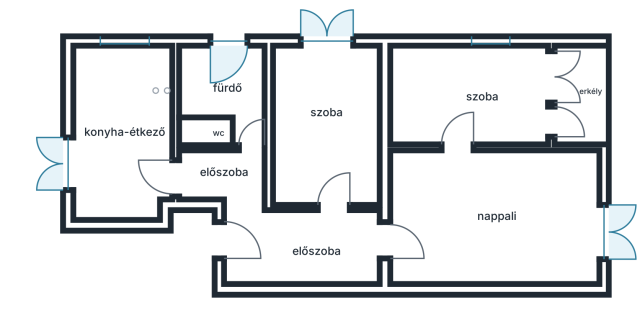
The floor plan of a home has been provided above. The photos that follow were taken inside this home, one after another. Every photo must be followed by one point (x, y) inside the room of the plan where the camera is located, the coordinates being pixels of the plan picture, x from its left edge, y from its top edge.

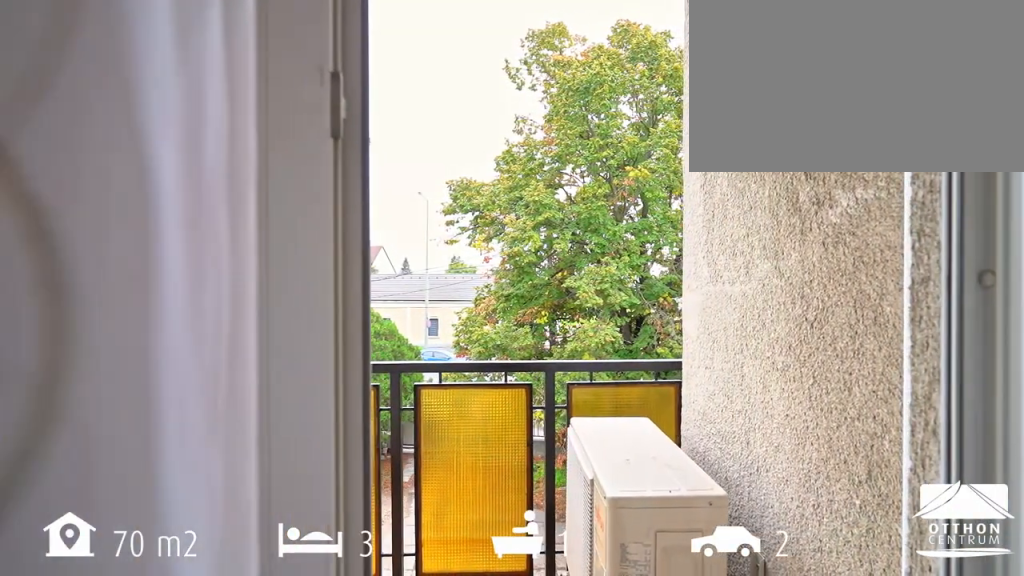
(576, 96)
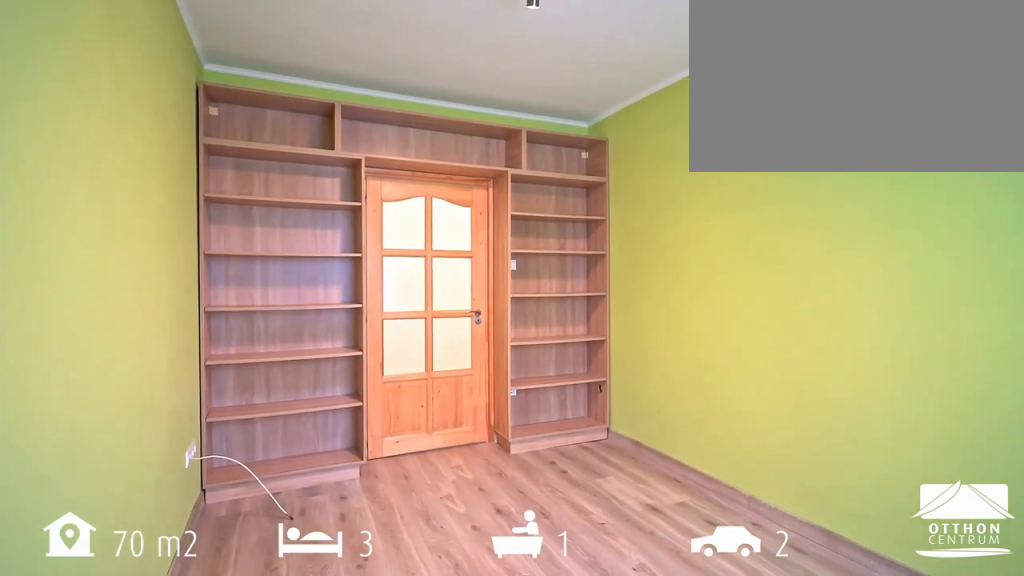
(325, 127)
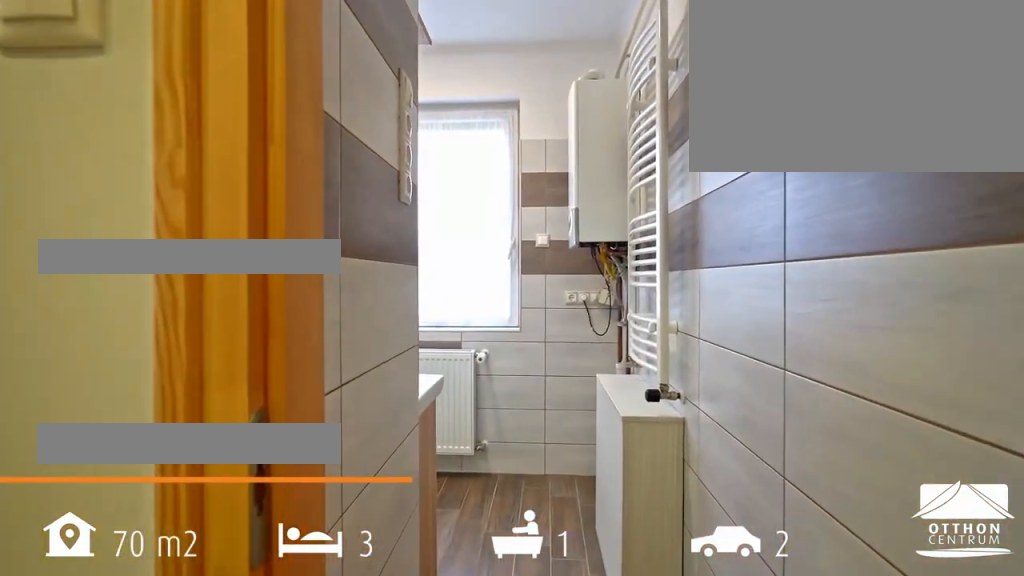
(230, 86)
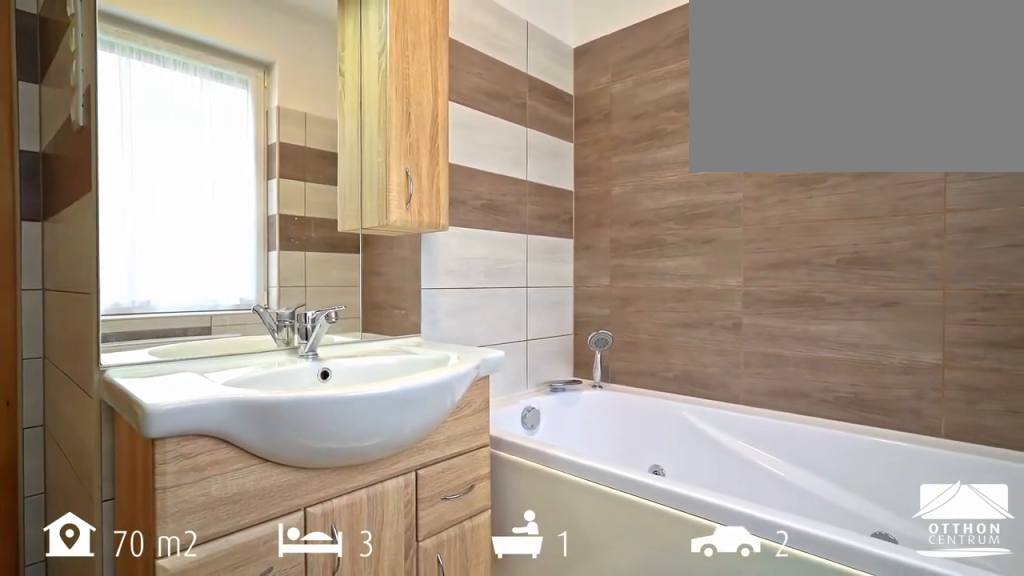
(230, 86)
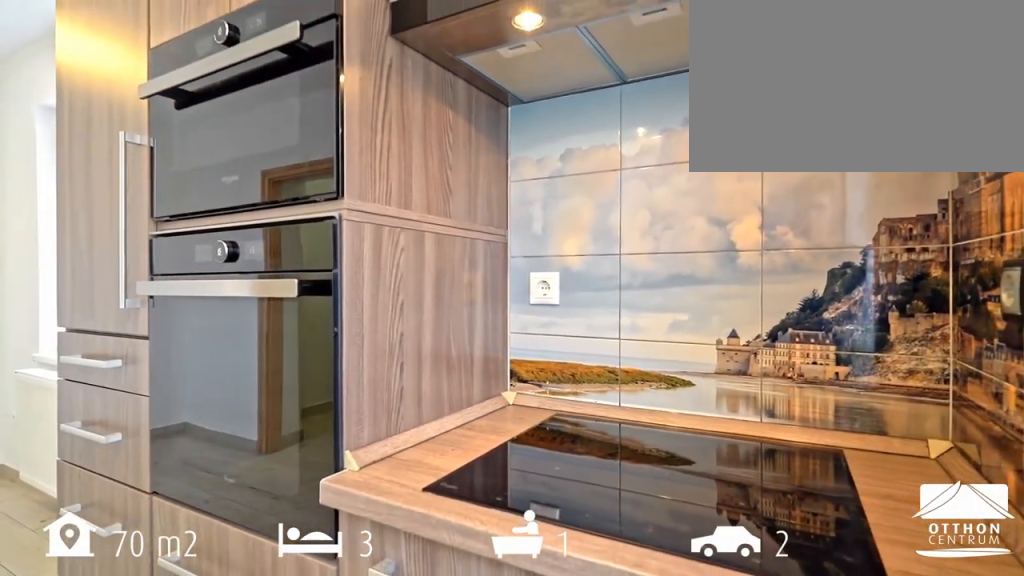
(118, 117)
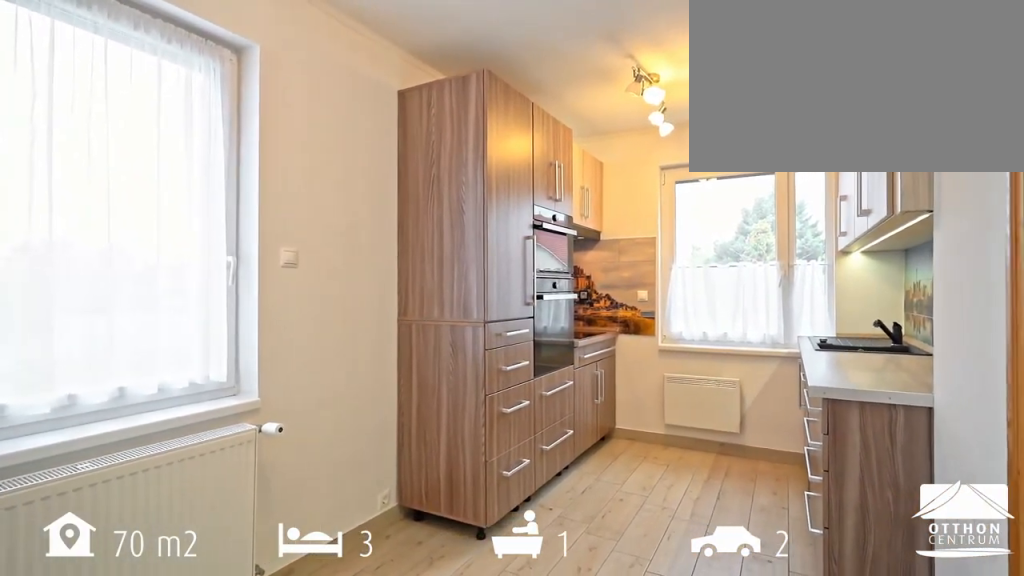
(118, 117)
